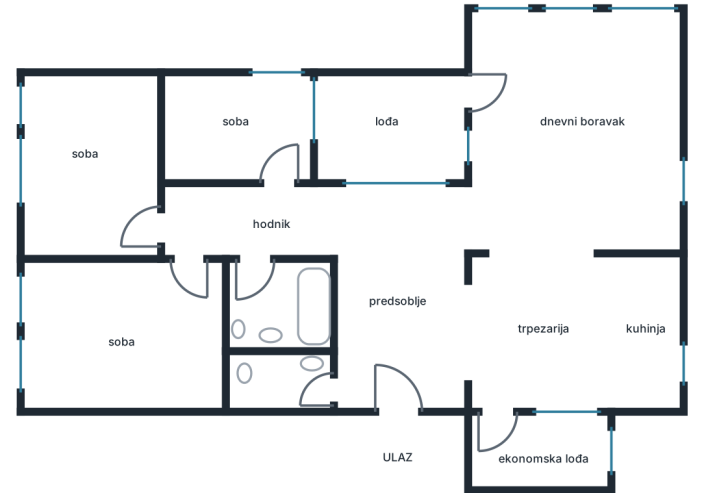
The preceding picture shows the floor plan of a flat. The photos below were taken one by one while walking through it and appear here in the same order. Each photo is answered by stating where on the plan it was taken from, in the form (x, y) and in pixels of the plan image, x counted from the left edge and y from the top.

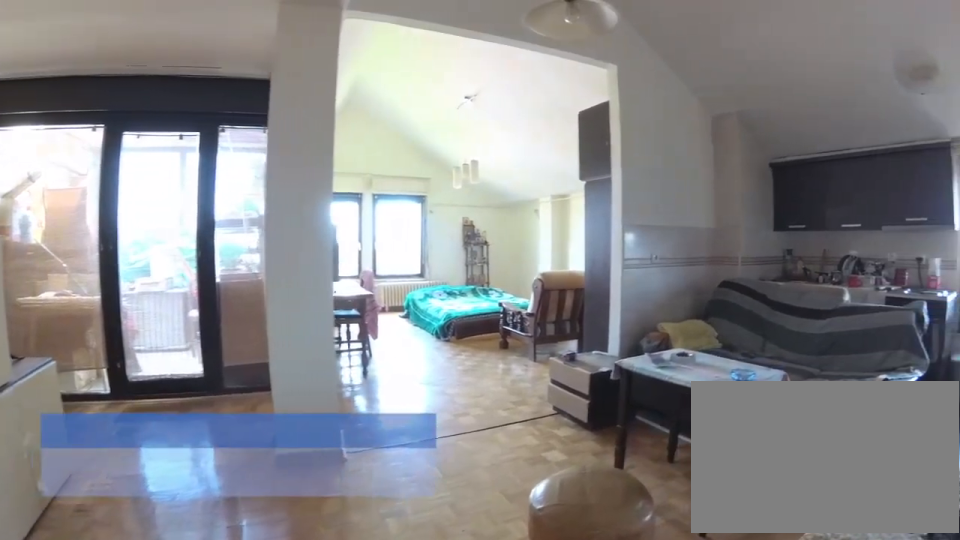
(385, 400)
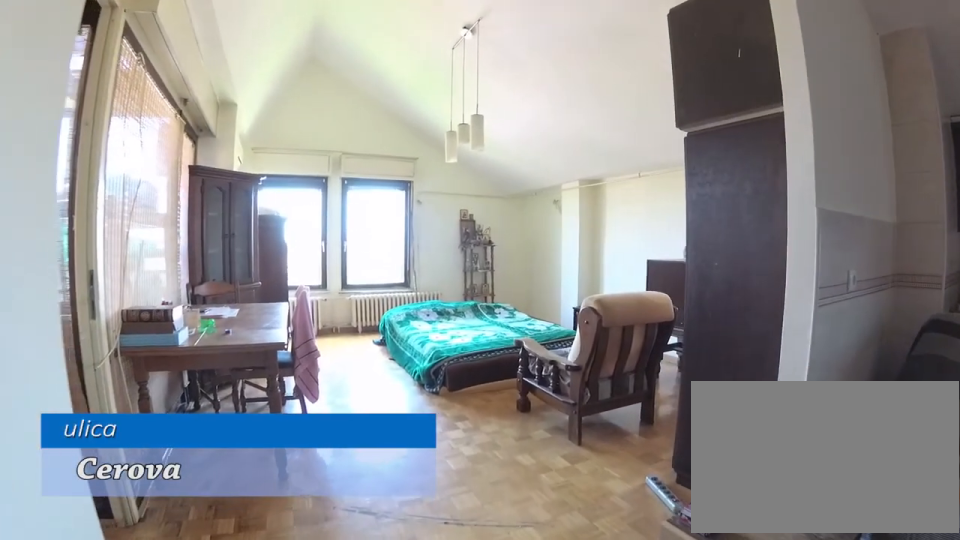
(512, 313)
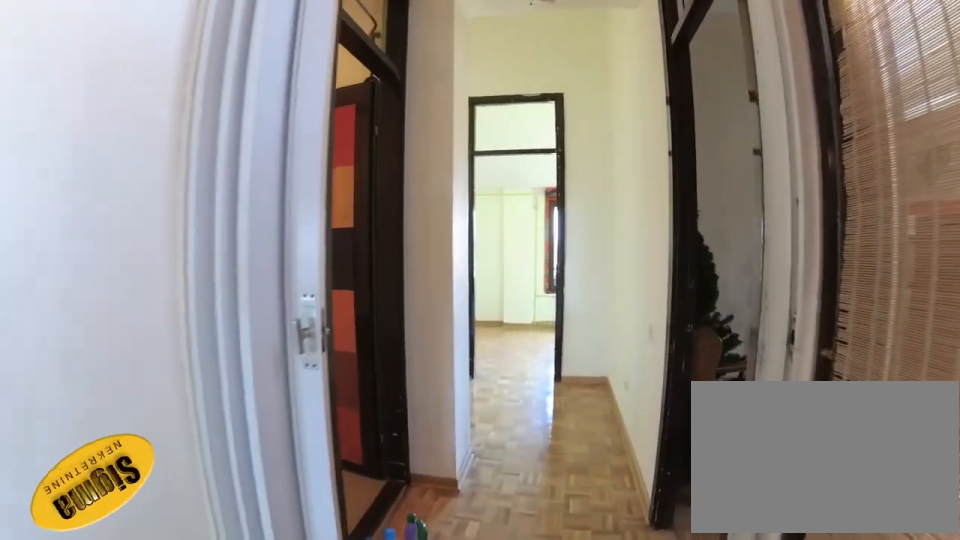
(387, 213)
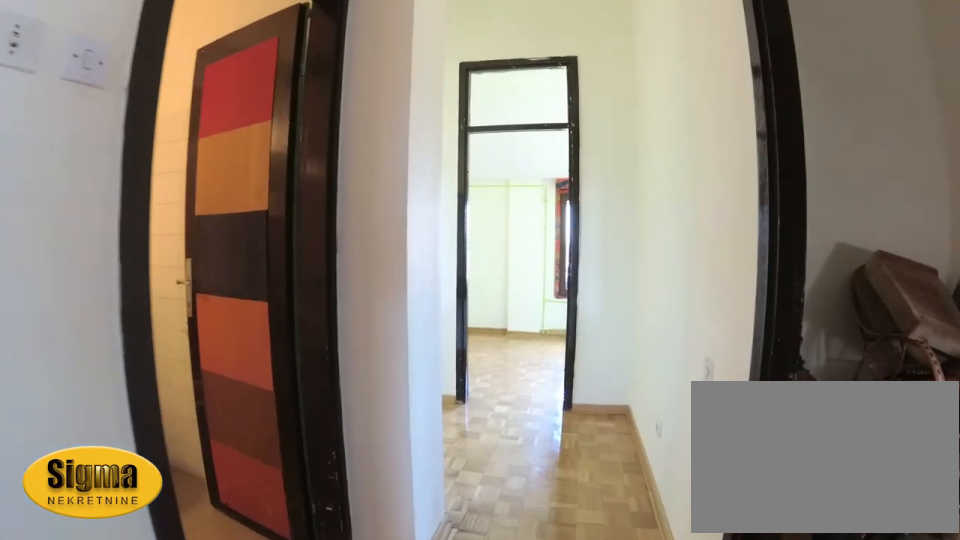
(349, 214)
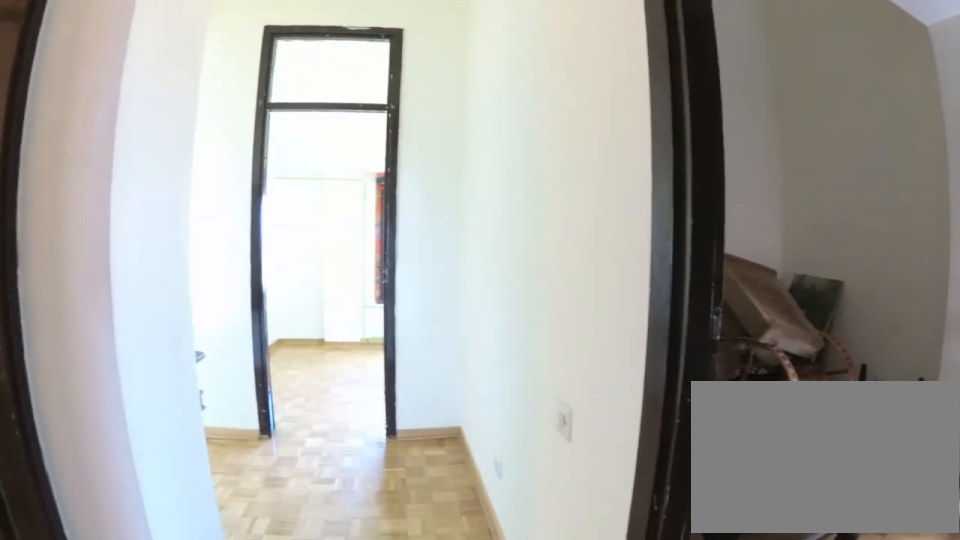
(345, 215)
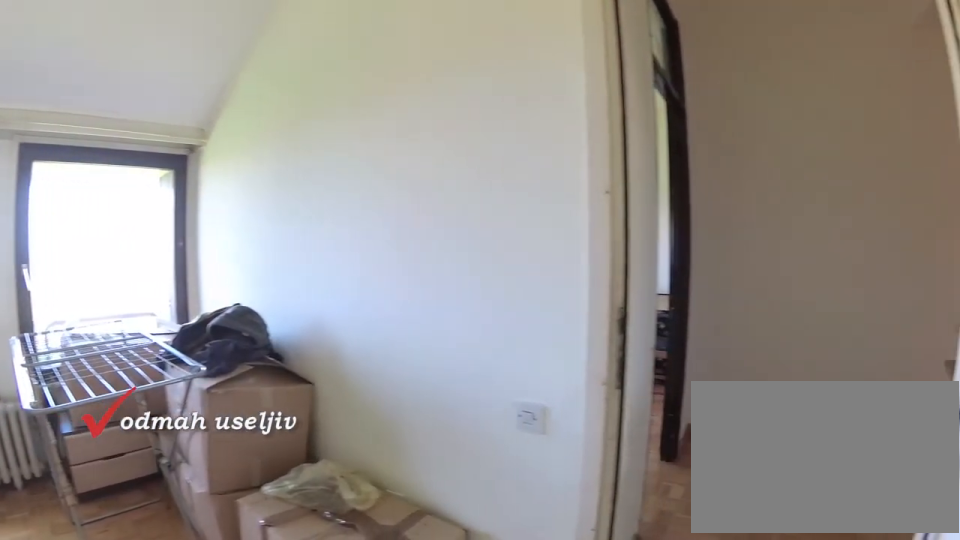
(190, 349)
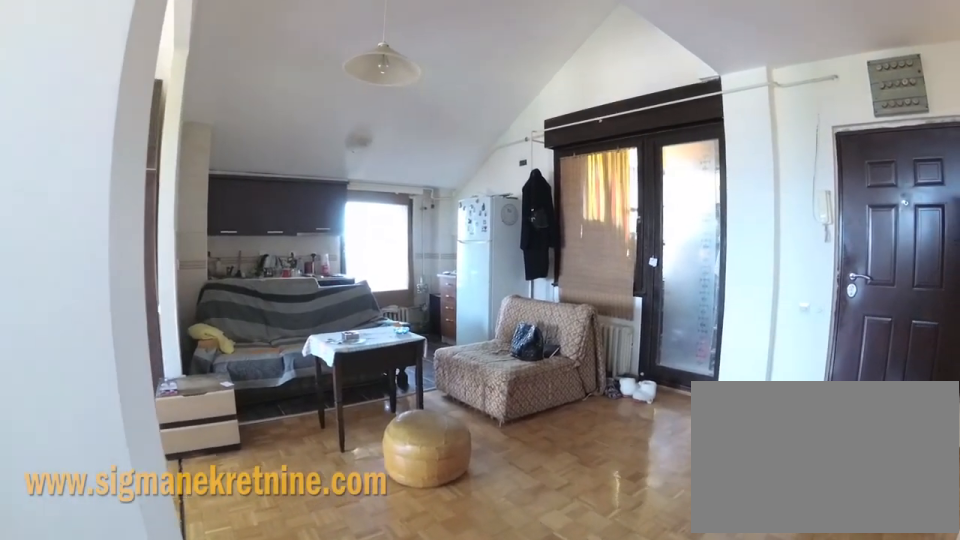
(368, 244)
